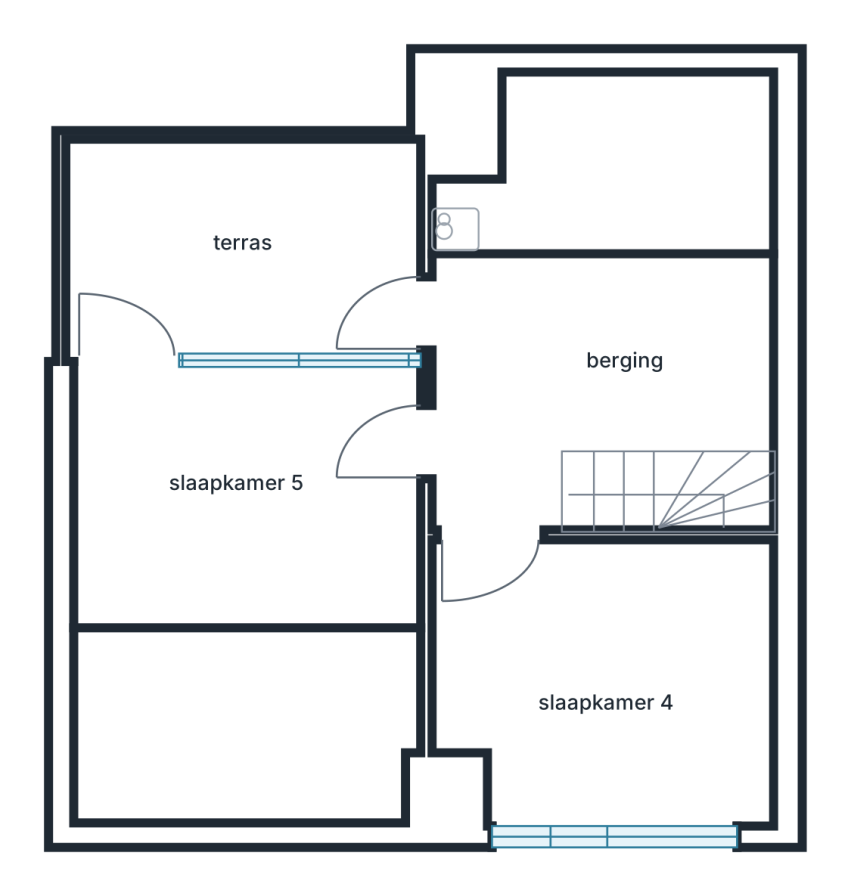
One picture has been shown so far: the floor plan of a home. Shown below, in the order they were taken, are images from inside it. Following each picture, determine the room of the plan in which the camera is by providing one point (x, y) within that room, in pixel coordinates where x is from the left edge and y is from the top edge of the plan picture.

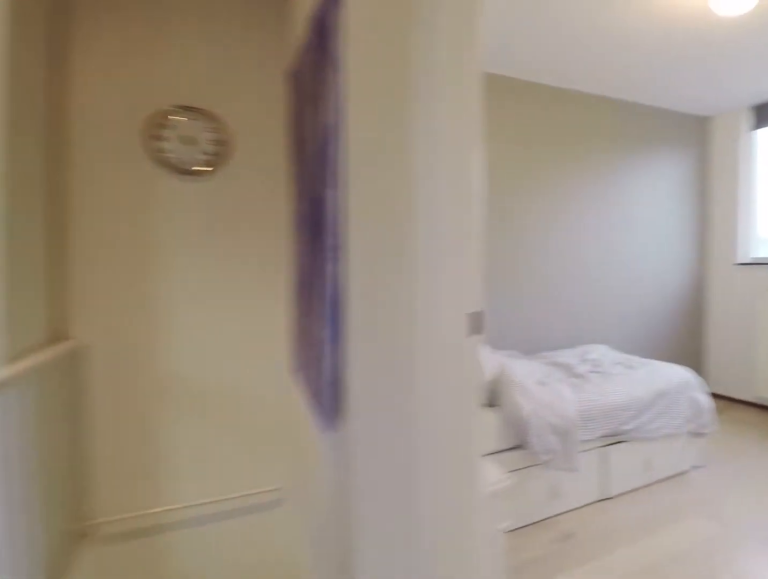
(592, 370)
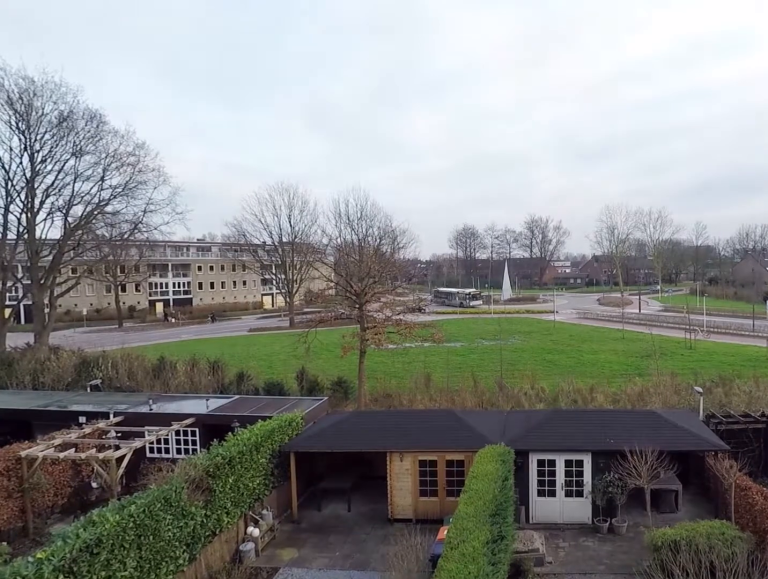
(244, 247)
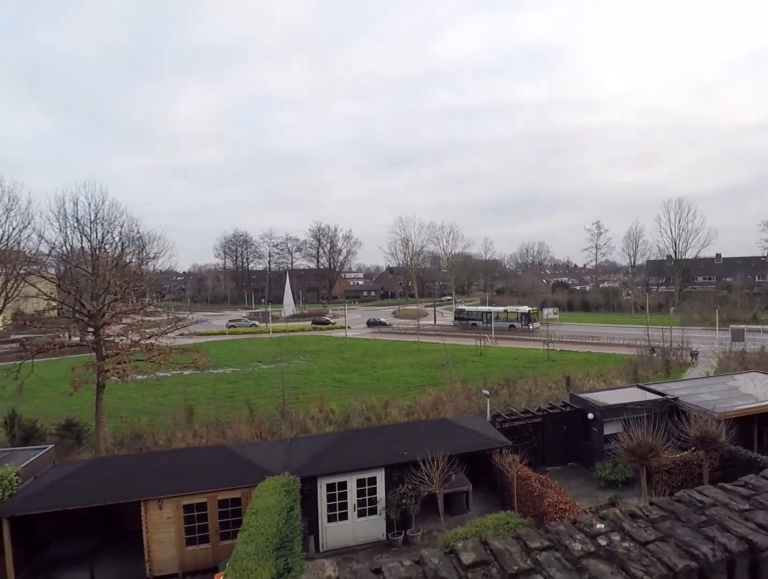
(244, 247)
